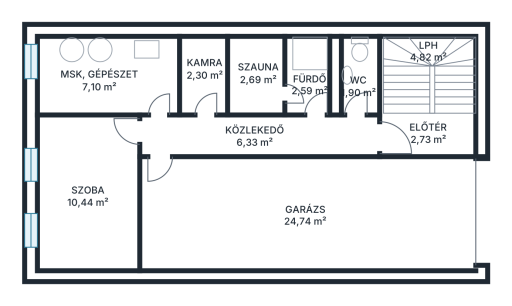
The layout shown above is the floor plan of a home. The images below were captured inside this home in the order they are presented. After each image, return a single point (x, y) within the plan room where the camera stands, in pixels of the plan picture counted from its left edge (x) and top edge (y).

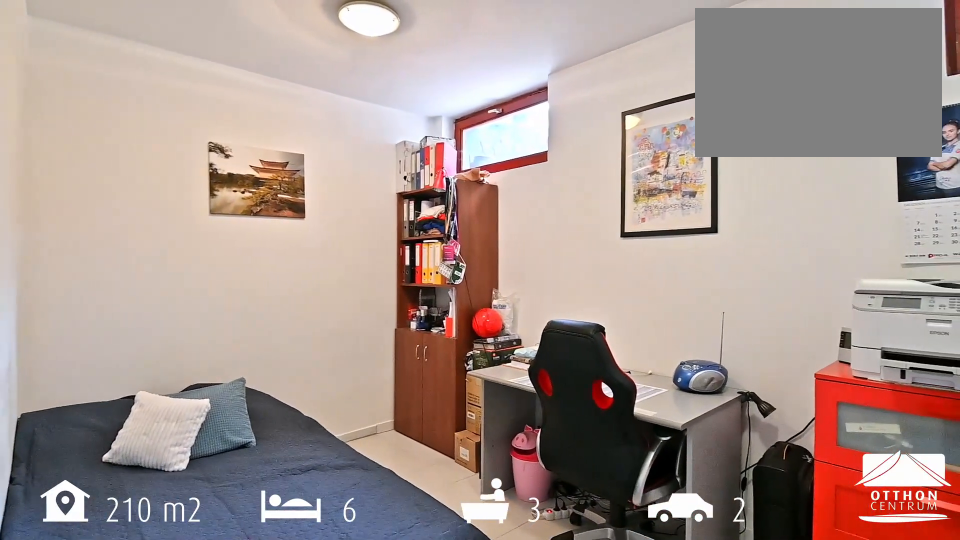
(87, 194)
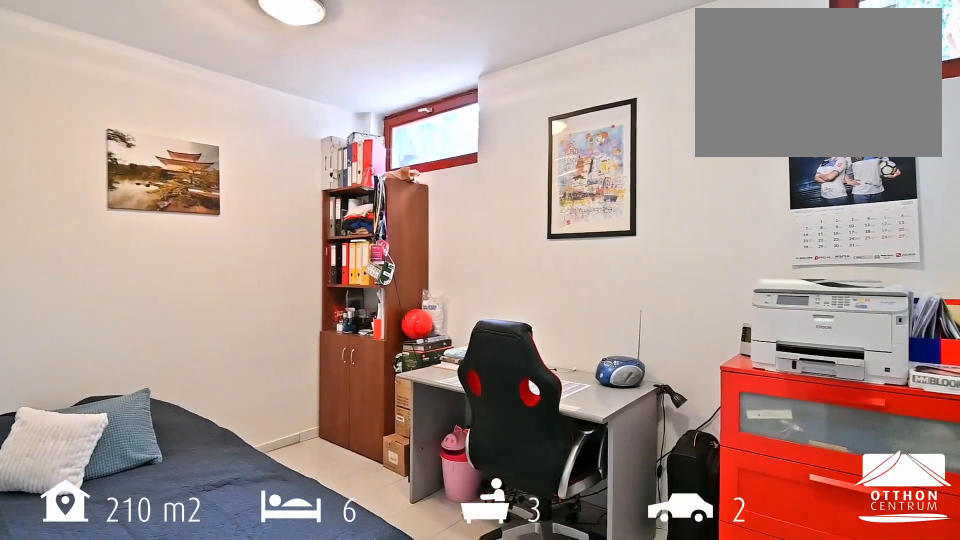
(87, 194)
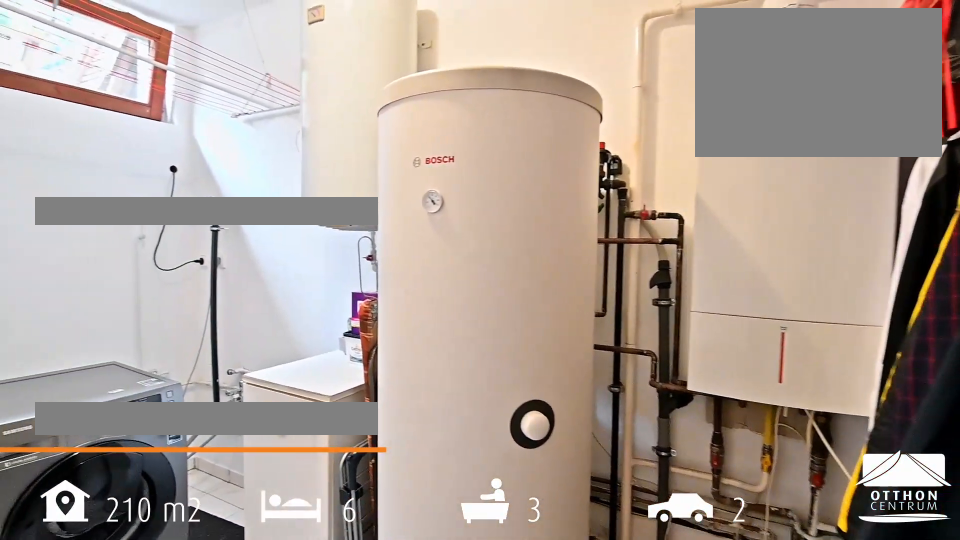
(95, 72)
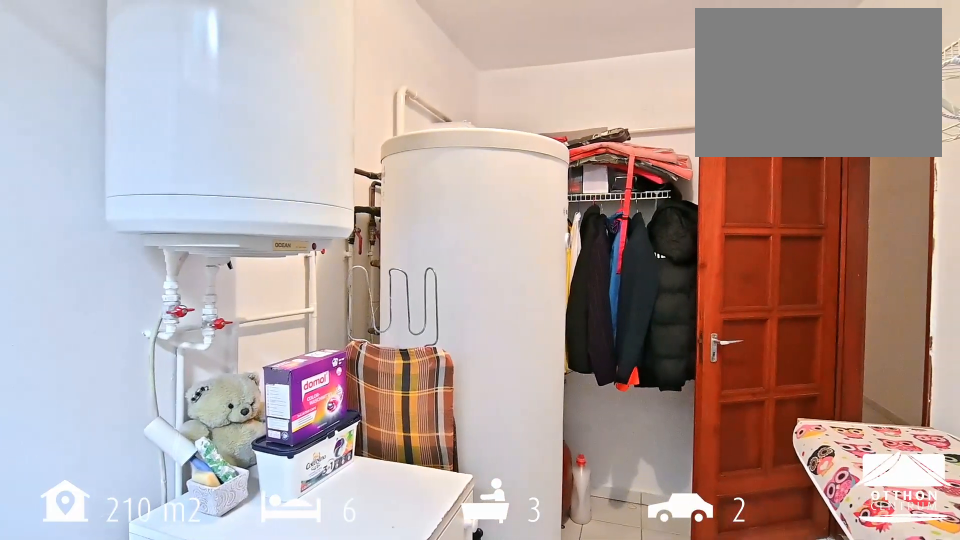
(95, 73)
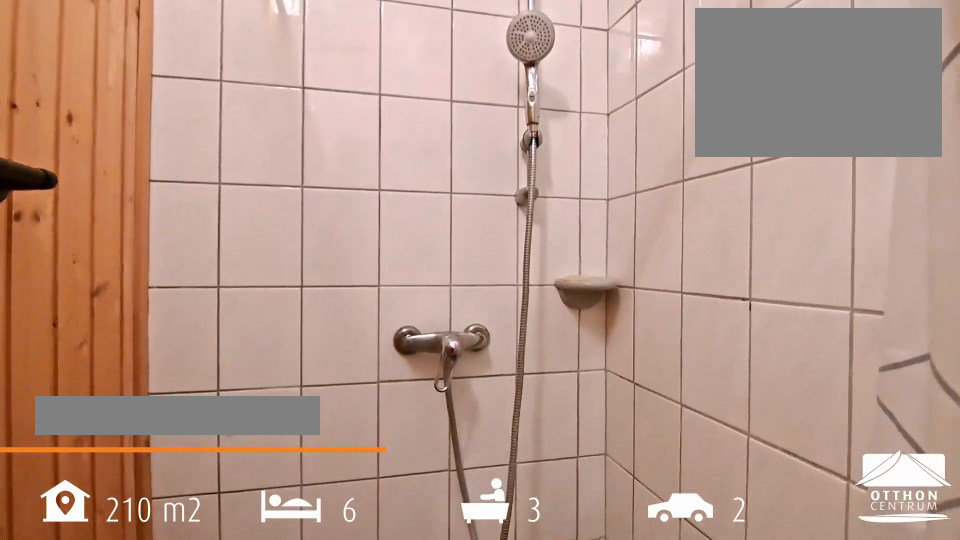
(308, 79)
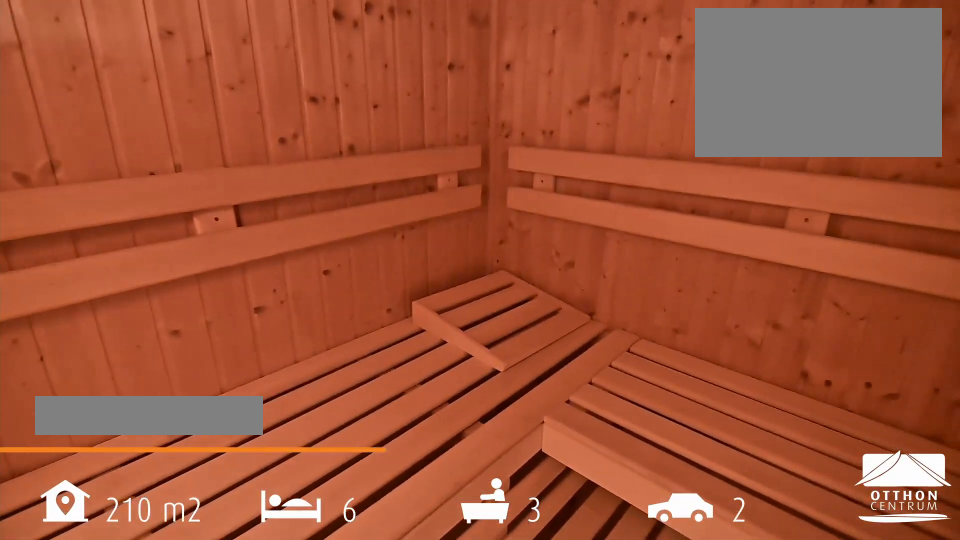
(256, 77)
